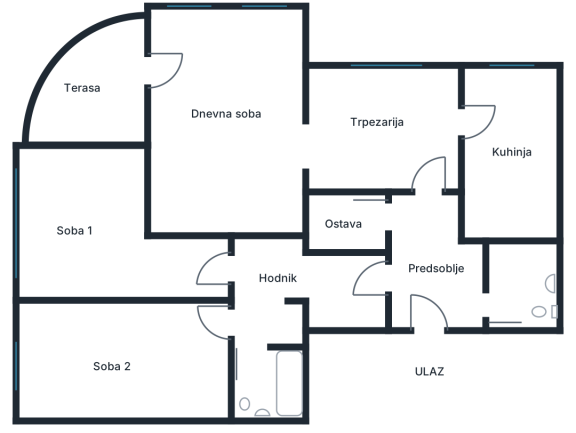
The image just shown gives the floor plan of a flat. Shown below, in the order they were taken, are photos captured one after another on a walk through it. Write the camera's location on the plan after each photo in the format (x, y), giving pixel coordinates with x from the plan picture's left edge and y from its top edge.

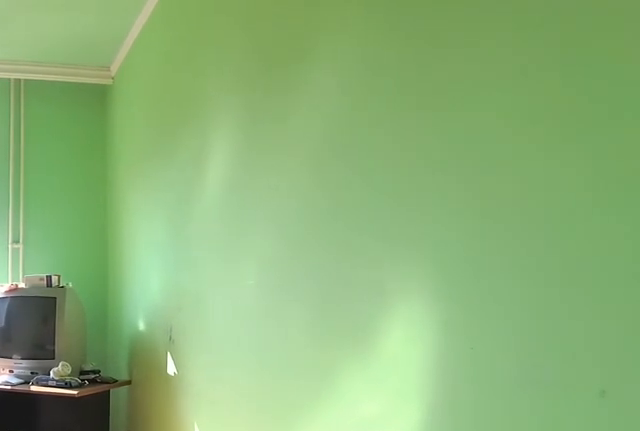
(188, 318)
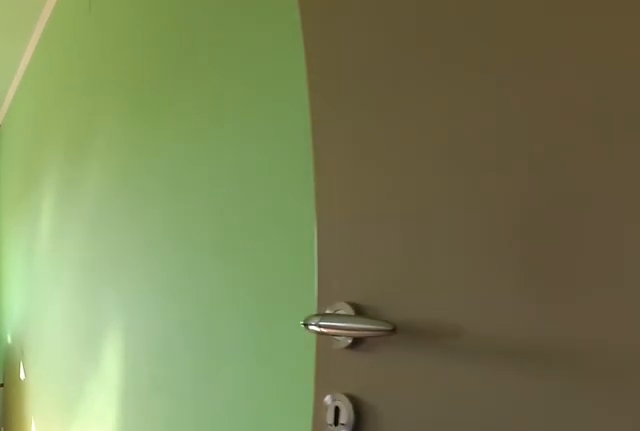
(223, 317)
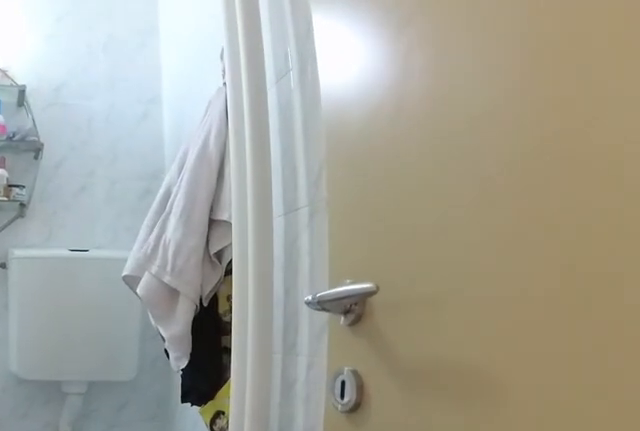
(257, 324)
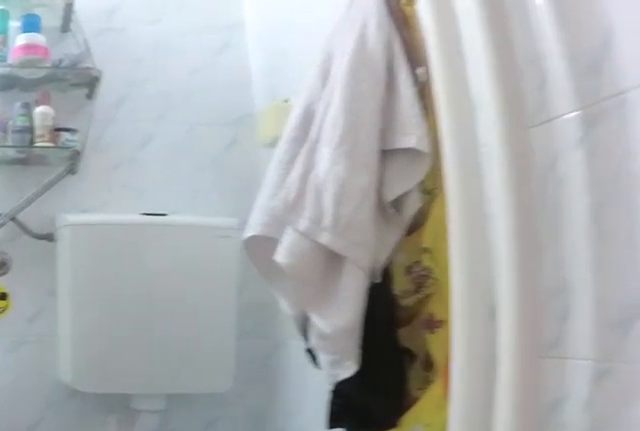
(253, 340)
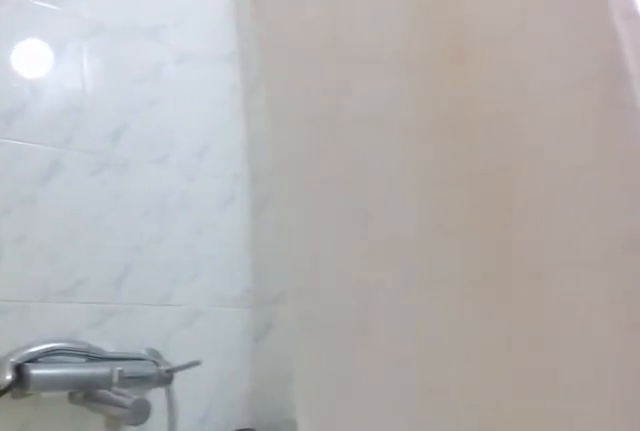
(254, 372)
